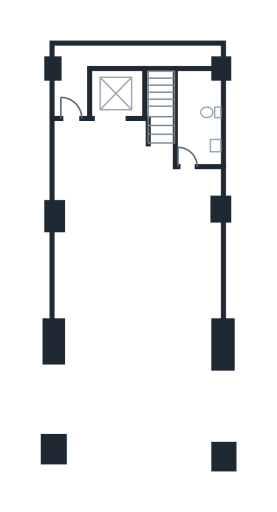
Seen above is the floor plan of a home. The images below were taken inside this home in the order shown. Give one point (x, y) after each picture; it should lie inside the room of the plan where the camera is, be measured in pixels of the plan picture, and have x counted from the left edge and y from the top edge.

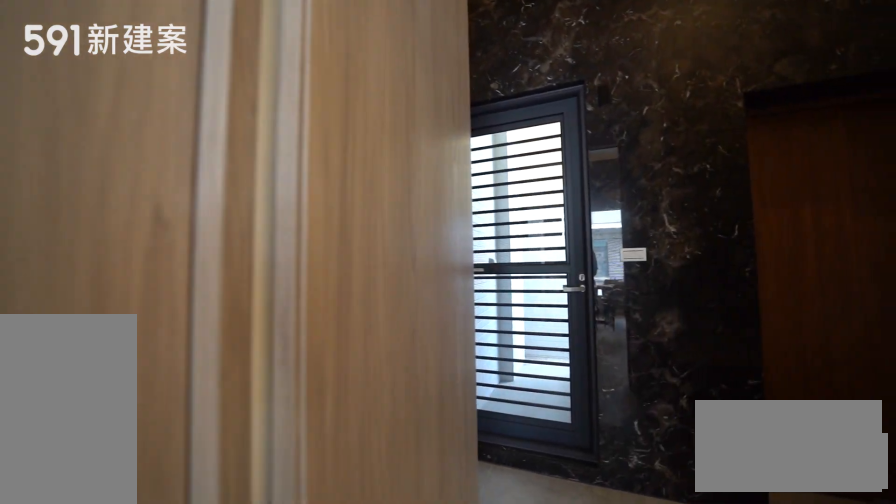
(132, 234)
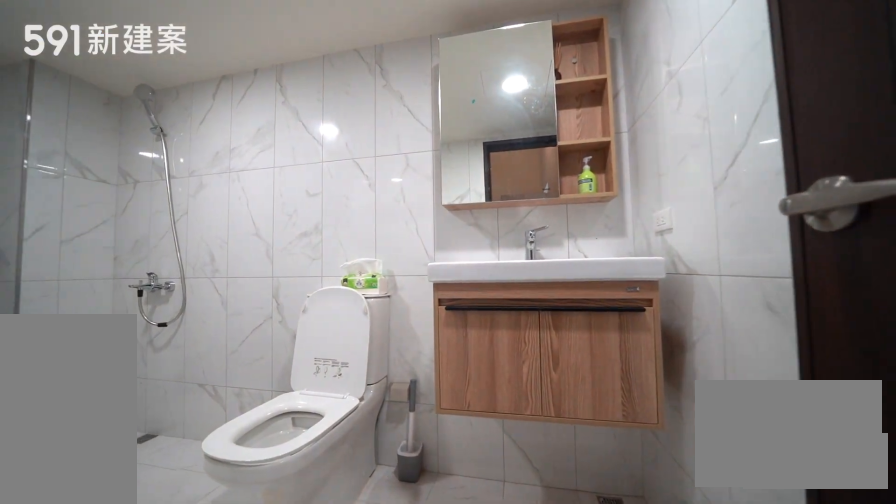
(198, 116)
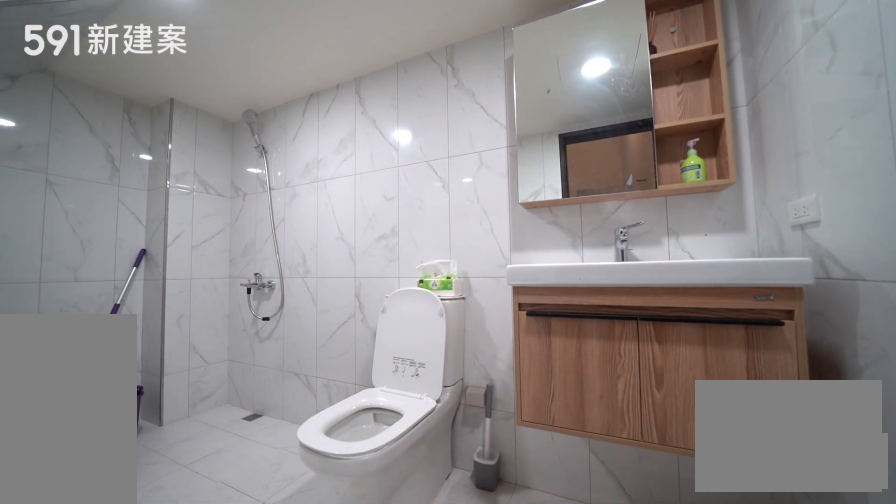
(198, 116)
